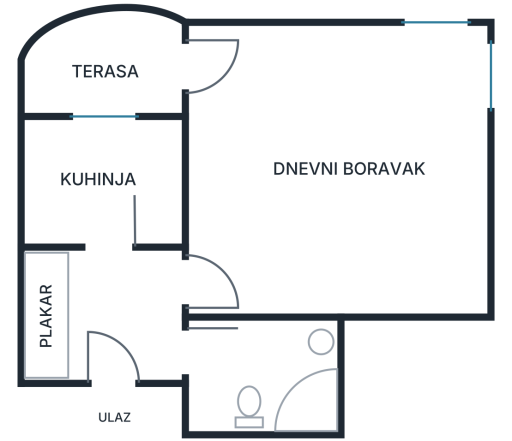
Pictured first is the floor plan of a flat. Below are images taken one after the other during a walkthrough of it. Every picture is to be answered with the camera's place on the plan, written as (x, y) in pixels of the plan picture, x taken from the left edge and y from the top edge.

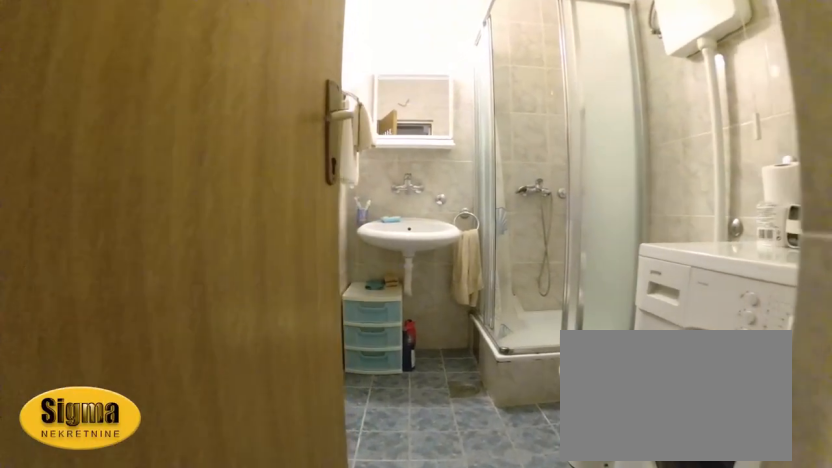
(156, 346)
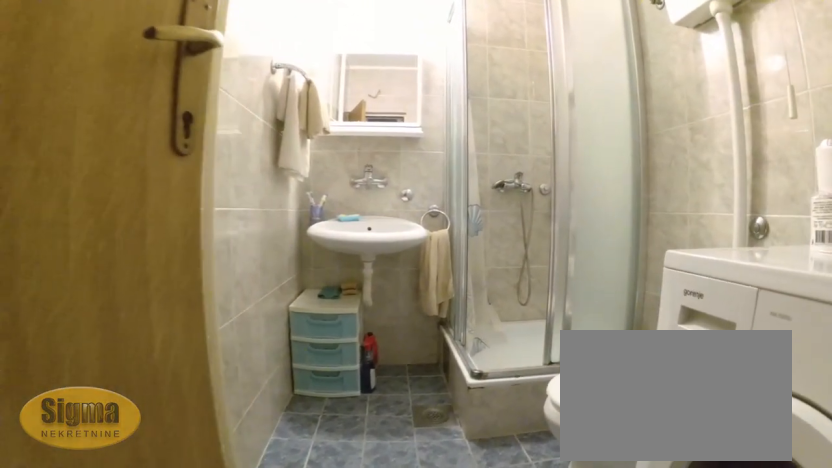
(182, 345)
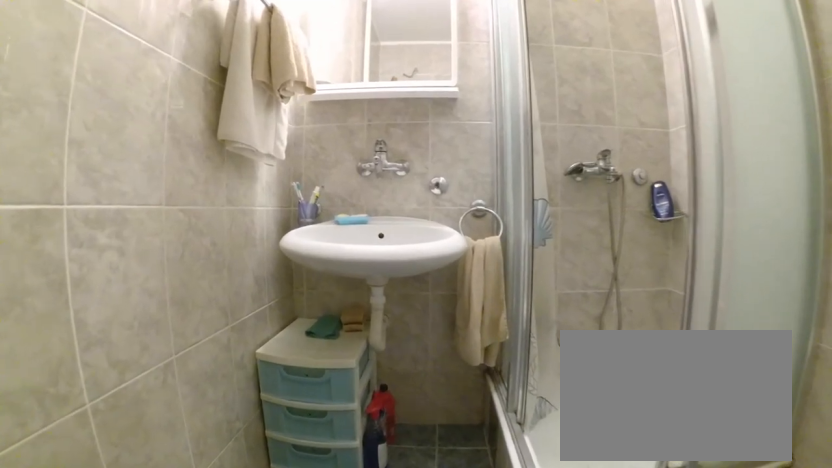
(235, 345)
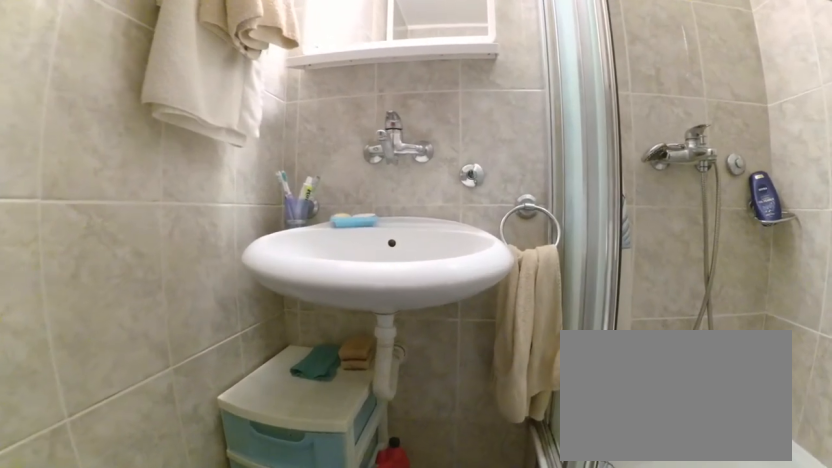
(270, 345)
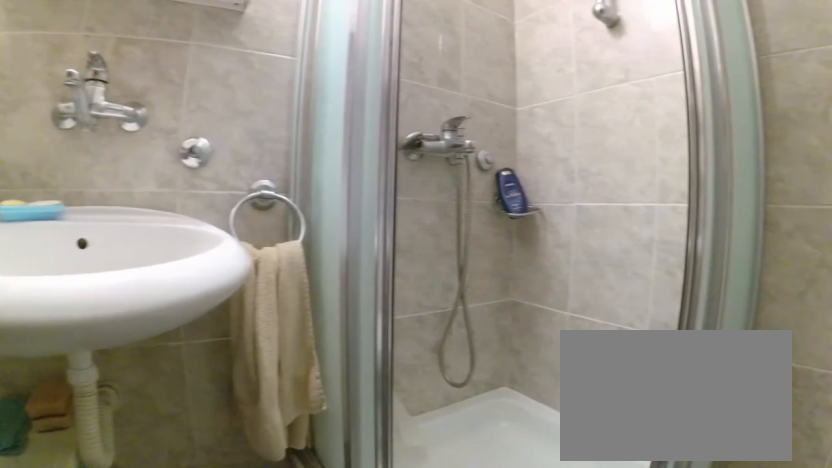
(292, 334)
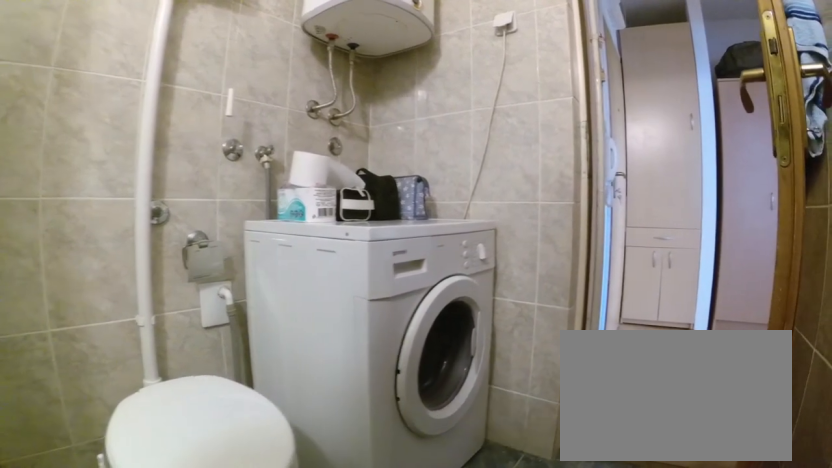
(310, 342)
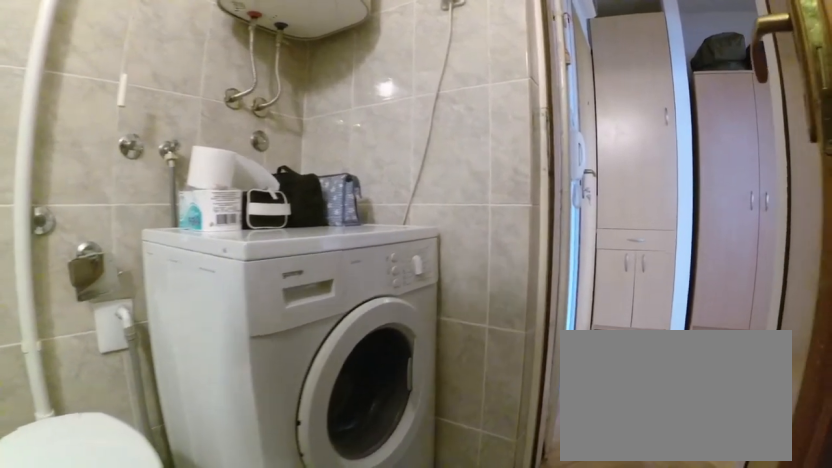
(299, 343)
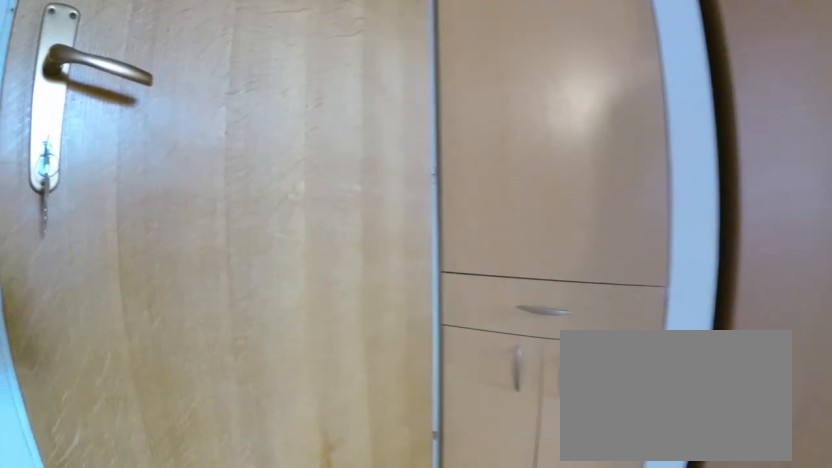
(130, 341)
